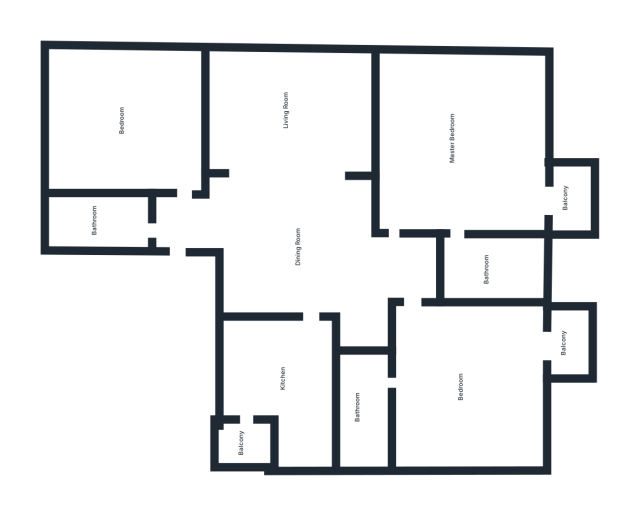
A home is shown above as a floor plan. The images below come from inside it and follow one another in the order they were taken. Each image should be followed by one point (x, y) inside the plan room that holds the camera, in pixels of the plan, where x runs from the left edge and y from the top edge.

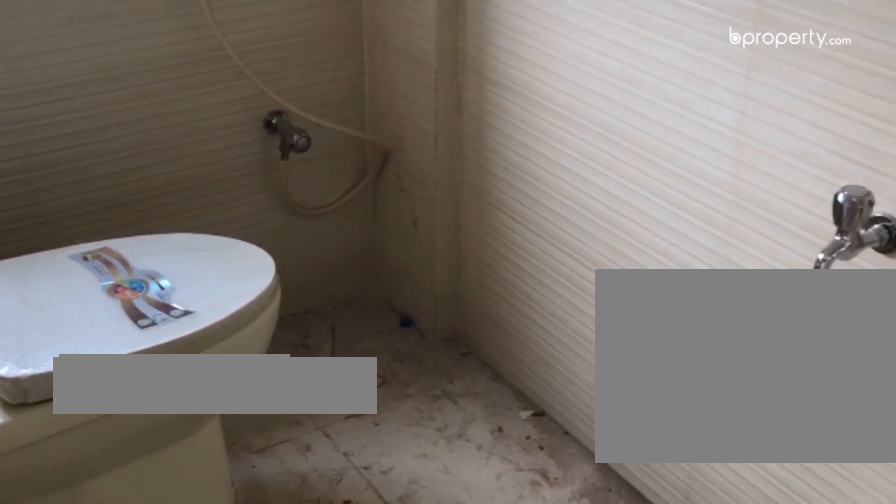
(356, 407)
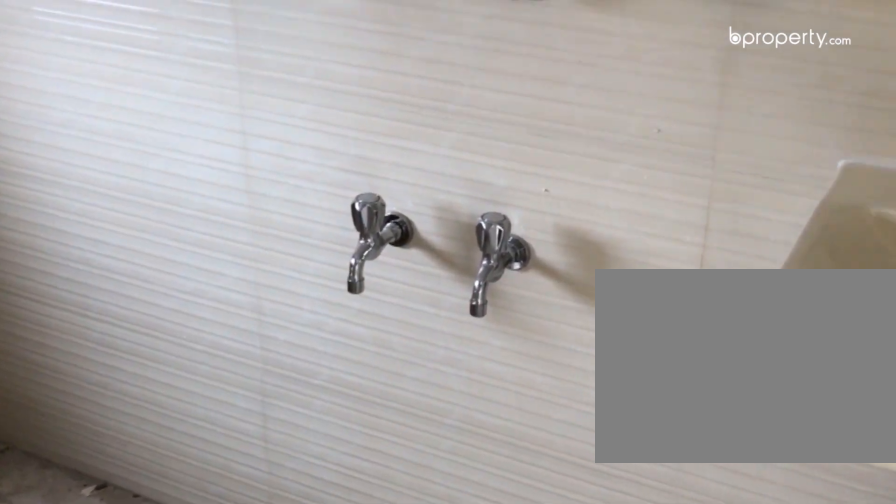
(356, 407)
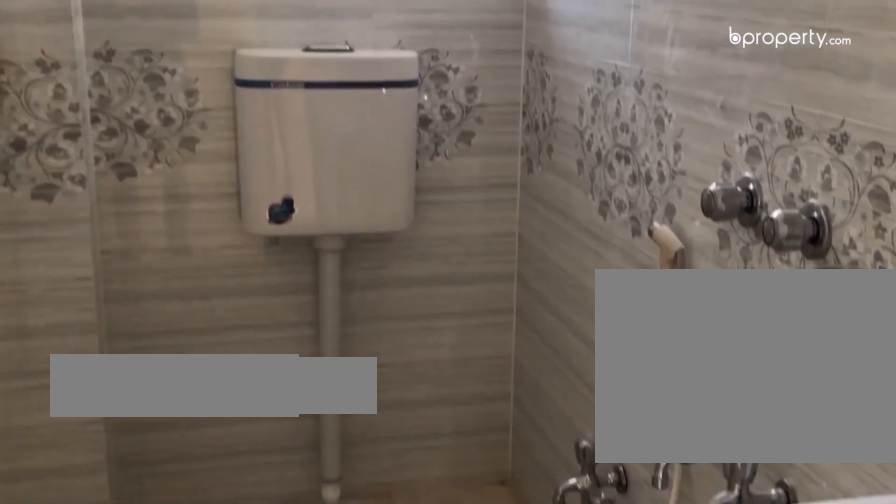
(102, 216)
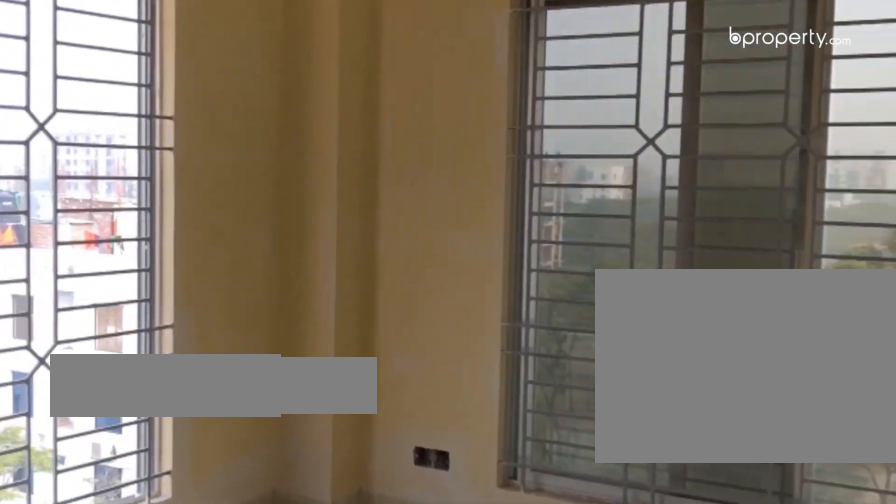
(144, 126)
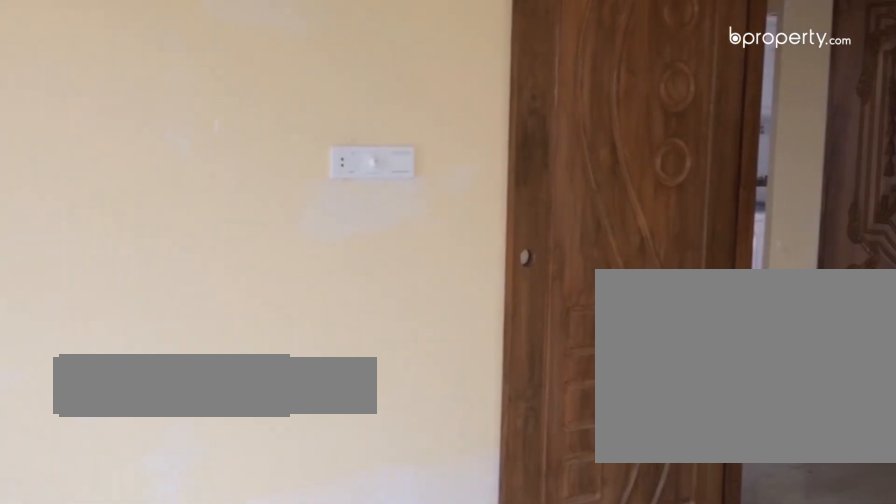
(144, 126)
